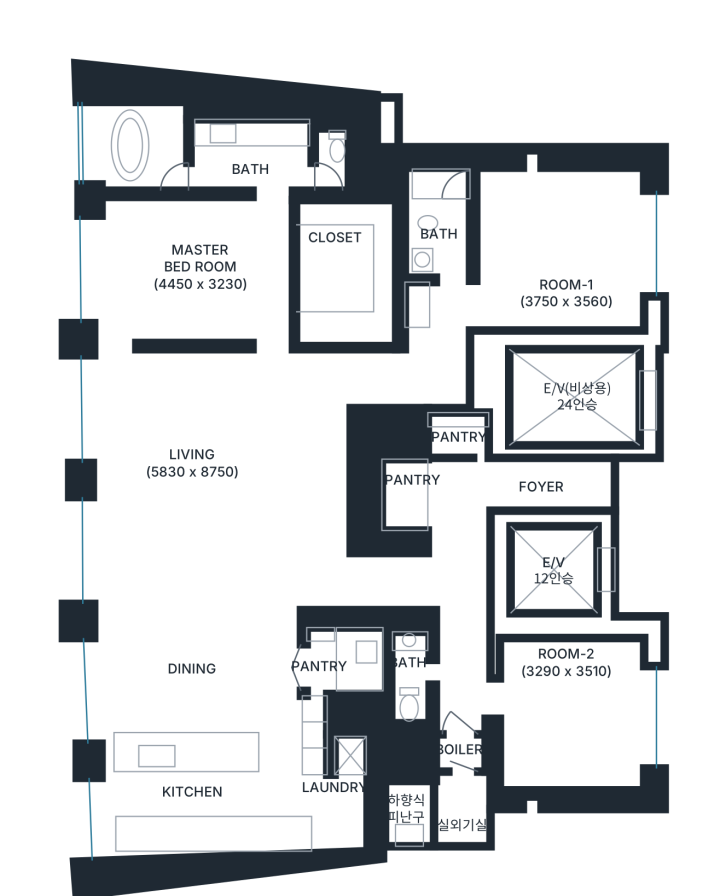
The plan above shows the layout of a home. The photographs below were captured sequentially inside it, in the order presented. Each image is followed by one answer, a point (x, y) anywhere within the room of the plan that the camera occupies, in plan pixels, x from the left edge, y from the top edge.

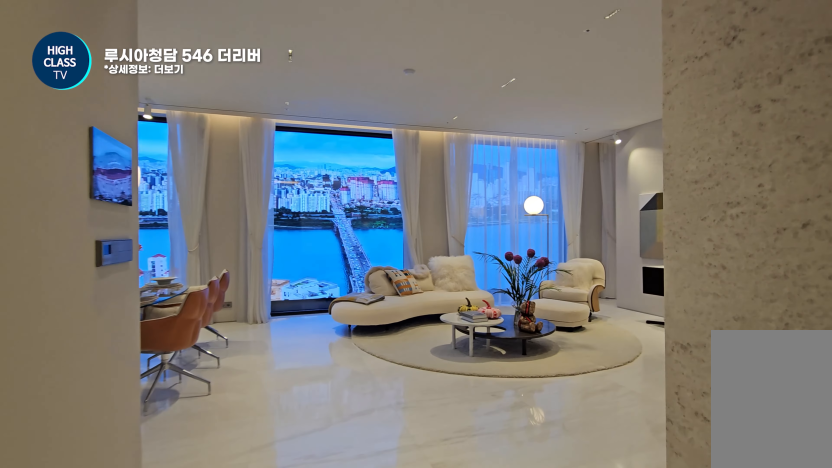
(419, 583)
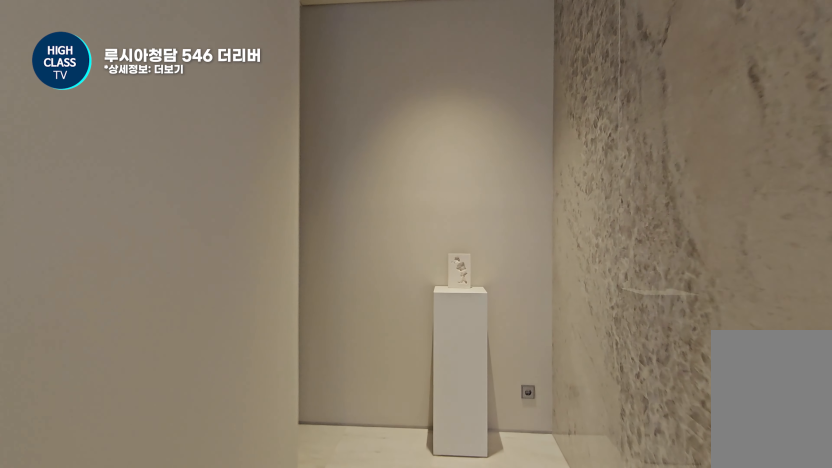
(408, 375)
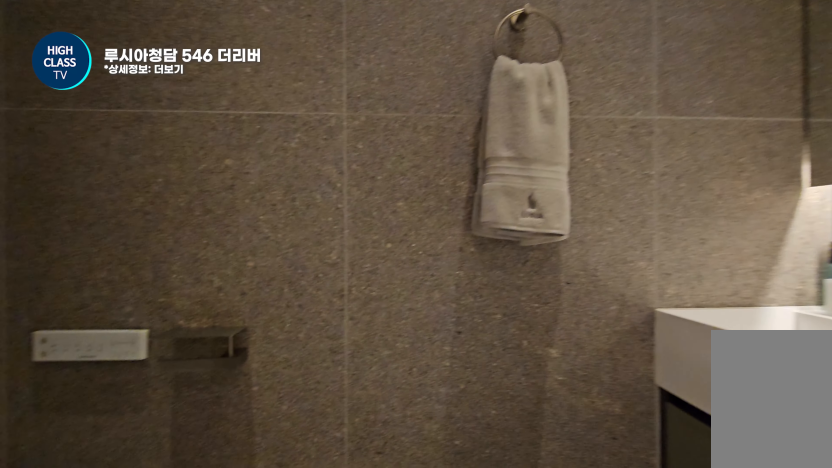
(411, 672)
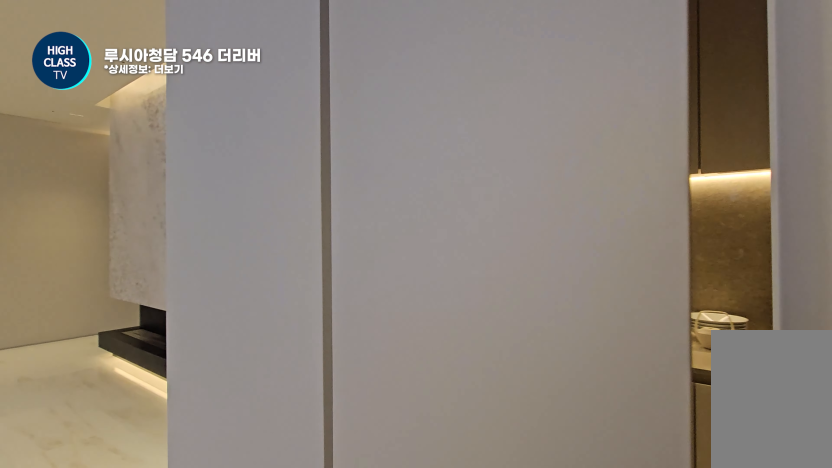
(227, 708)
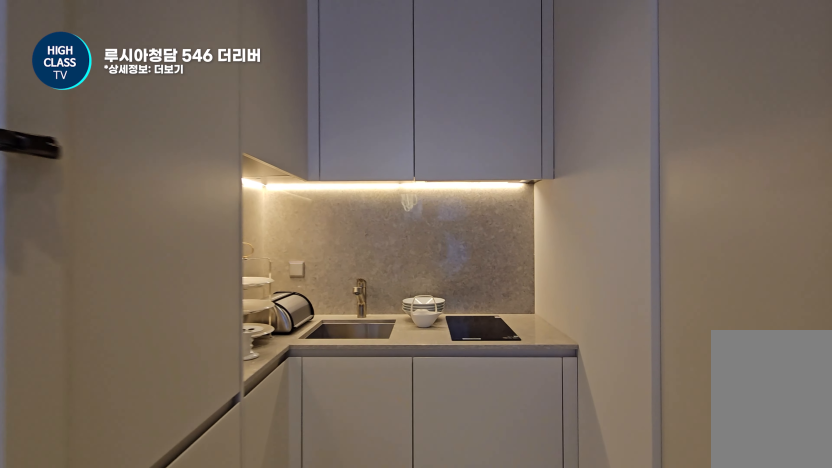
(227, 708)
